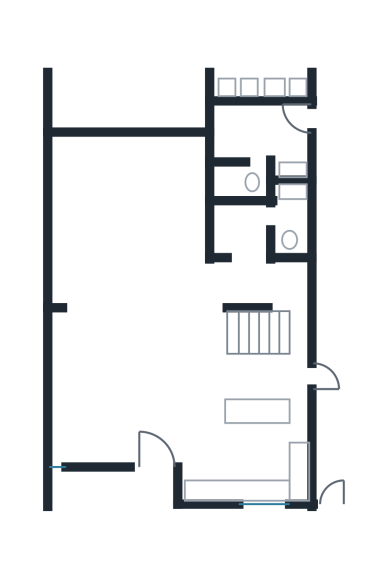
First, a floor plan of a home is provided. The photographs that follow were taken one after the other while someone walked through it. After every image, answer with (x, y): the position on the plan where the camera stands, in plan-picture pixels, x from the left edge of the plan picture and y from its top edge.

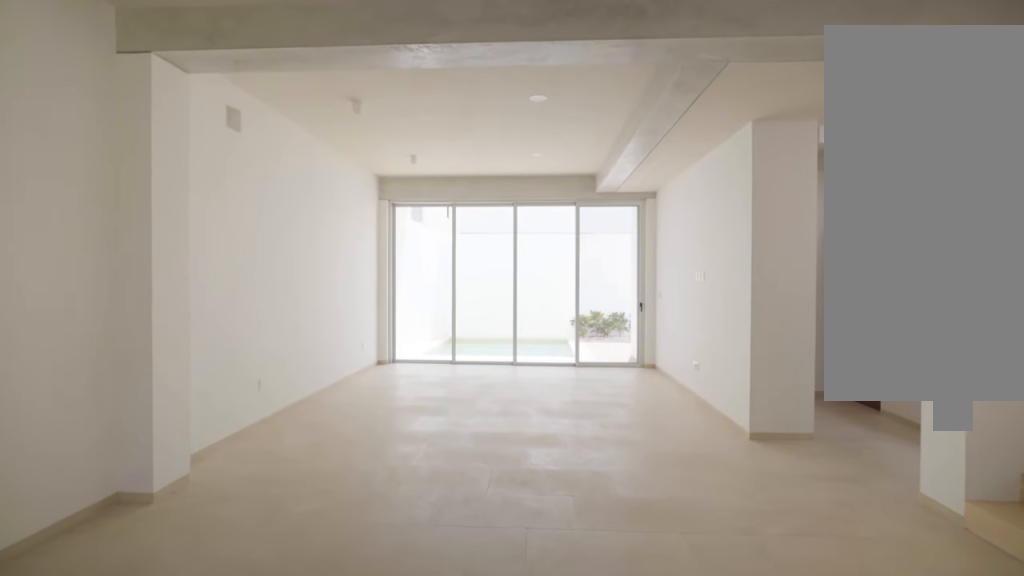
(142, 452)
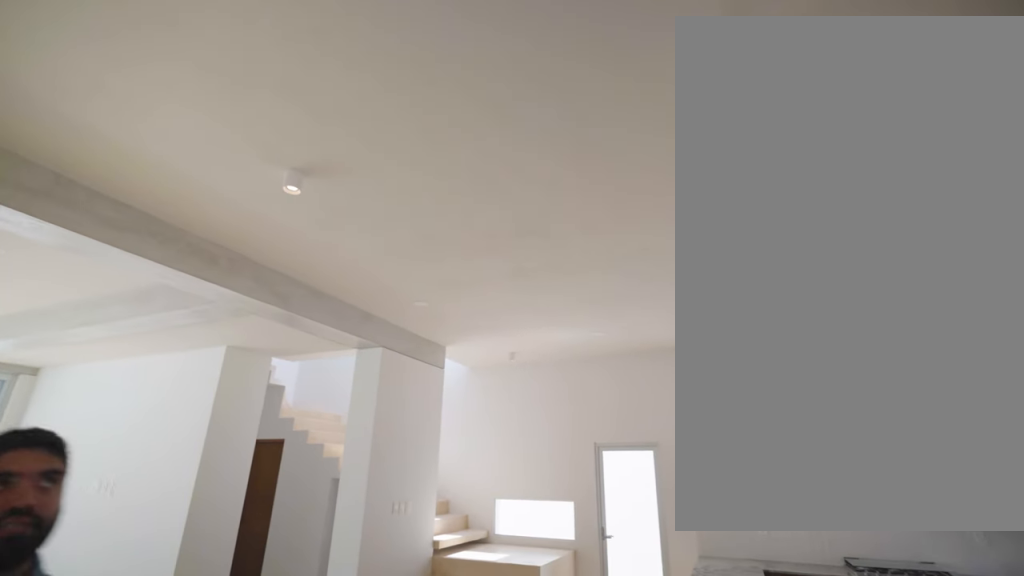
(76, 442)
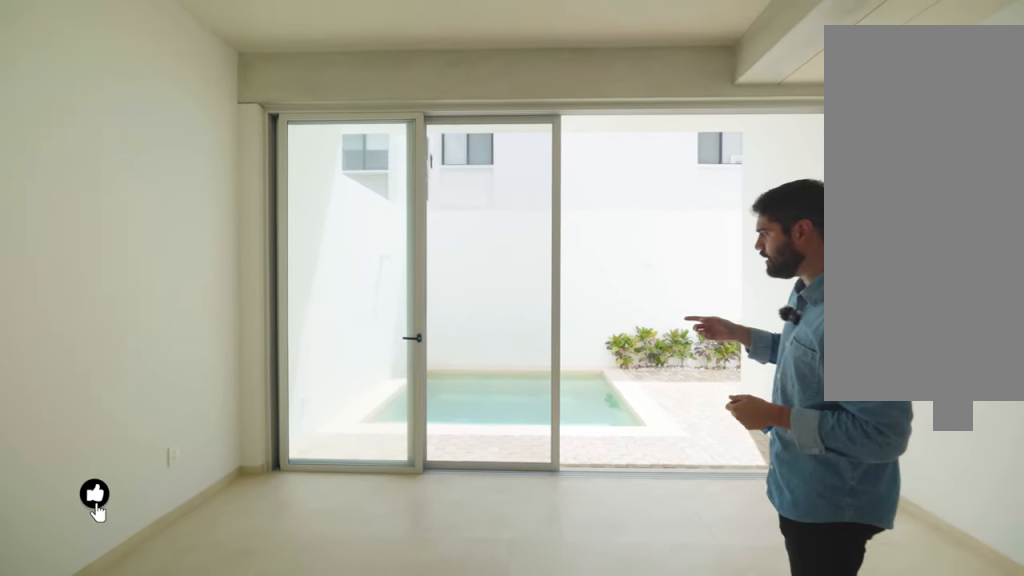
(126, 242)
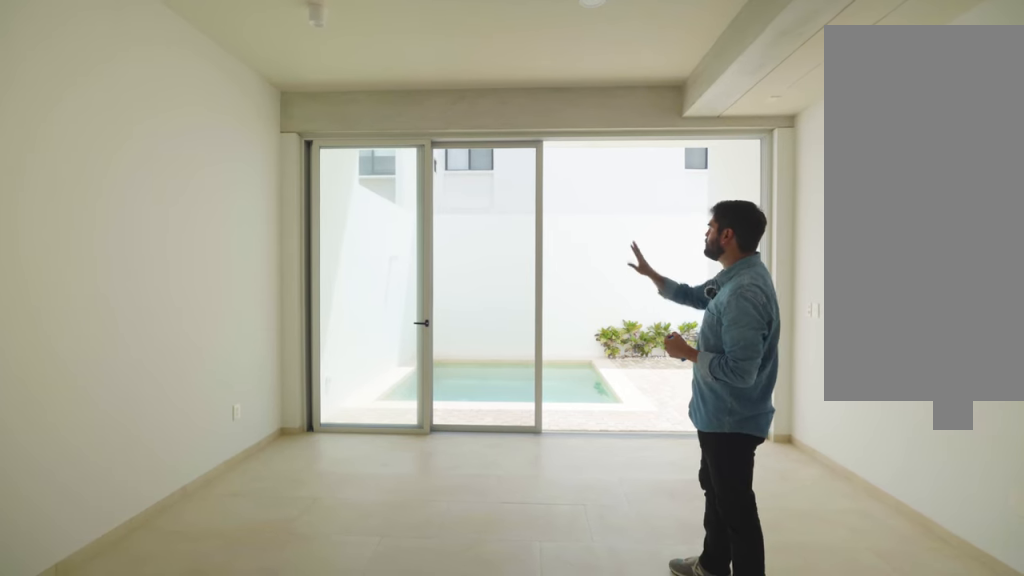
(126, 239)
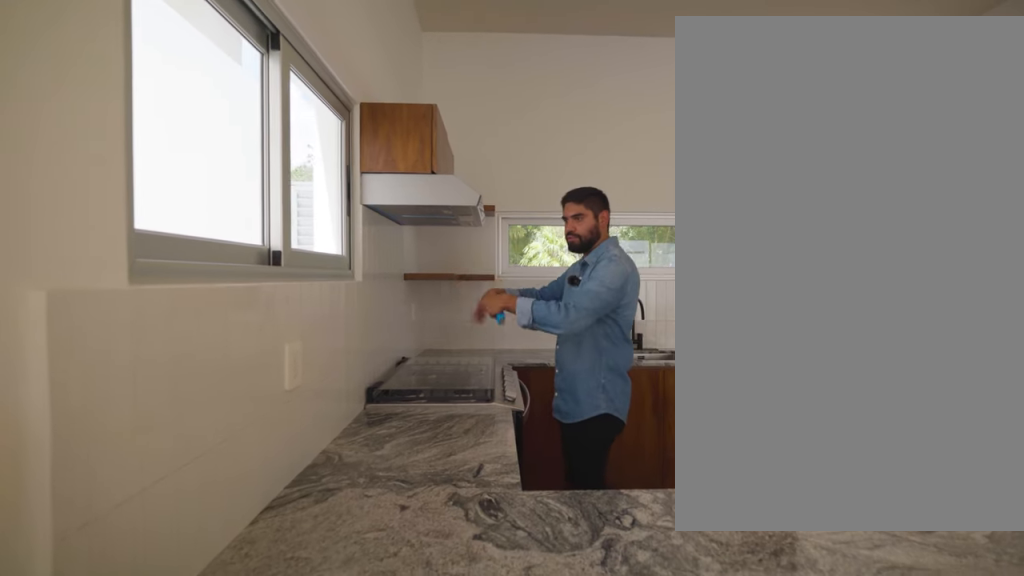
(240, 387)
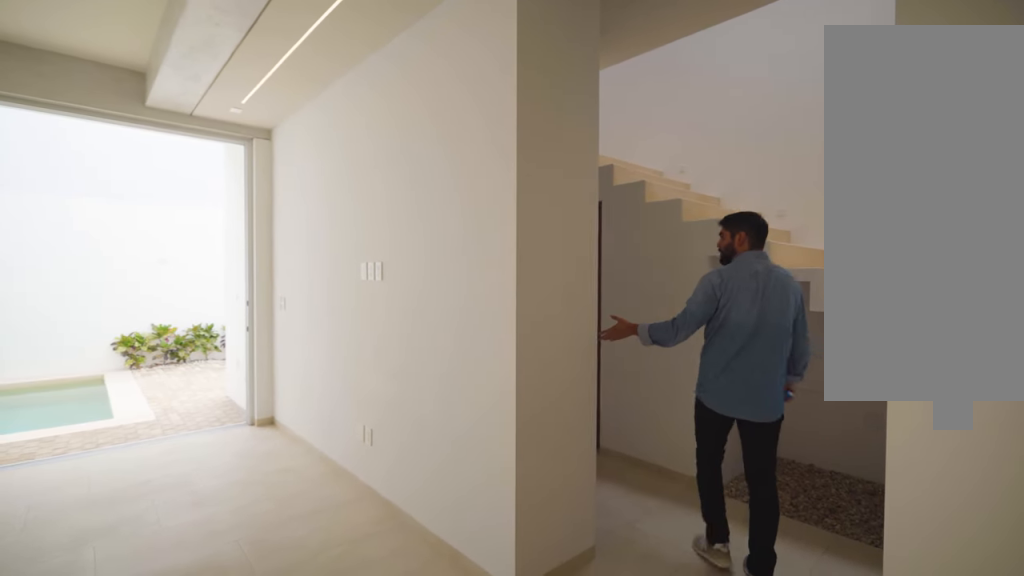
(194, 312)
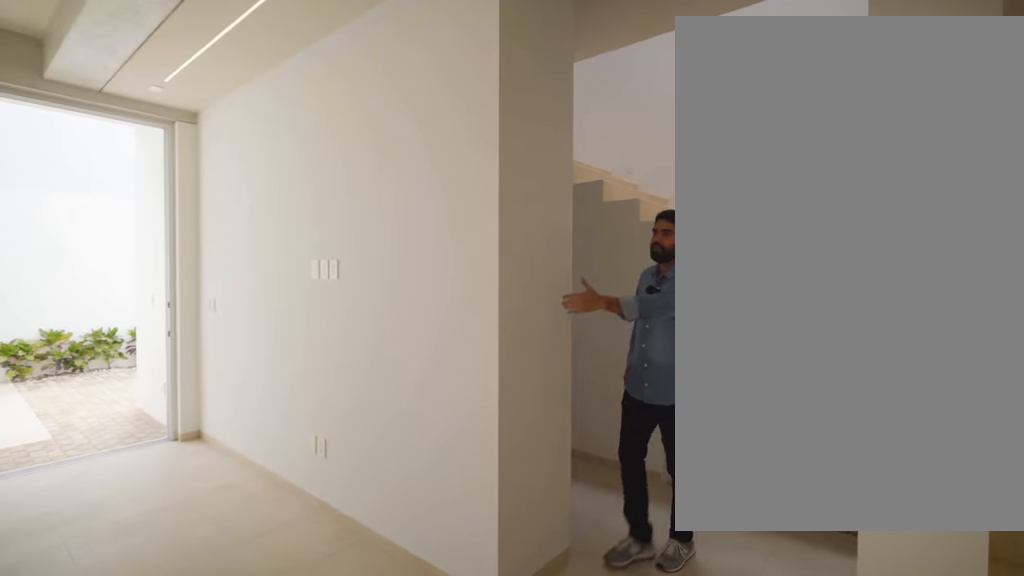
(203, 308)
